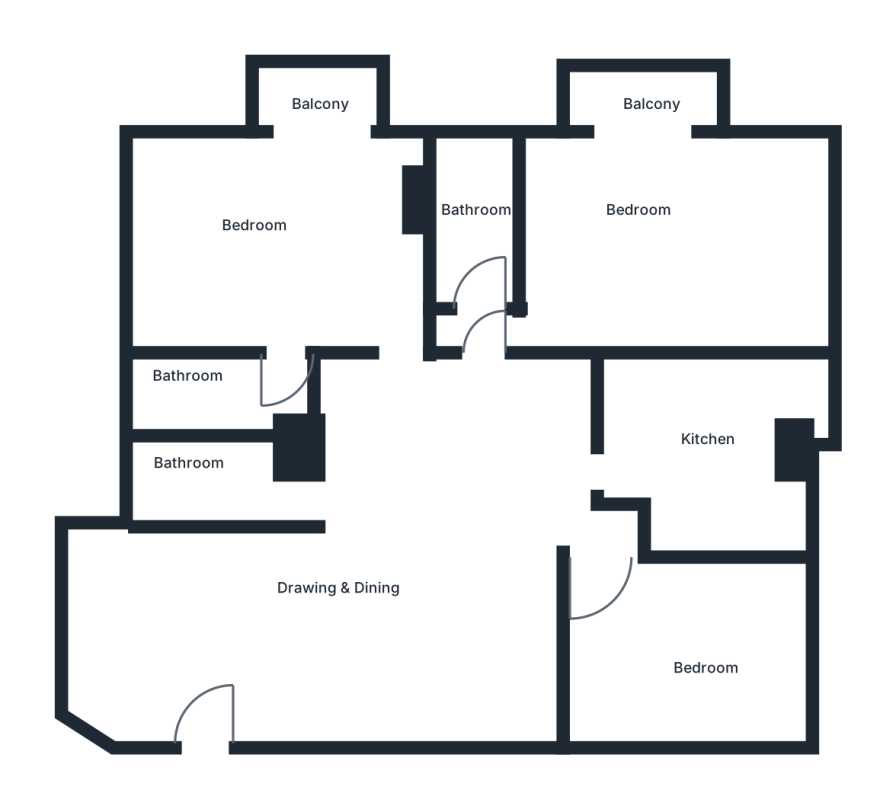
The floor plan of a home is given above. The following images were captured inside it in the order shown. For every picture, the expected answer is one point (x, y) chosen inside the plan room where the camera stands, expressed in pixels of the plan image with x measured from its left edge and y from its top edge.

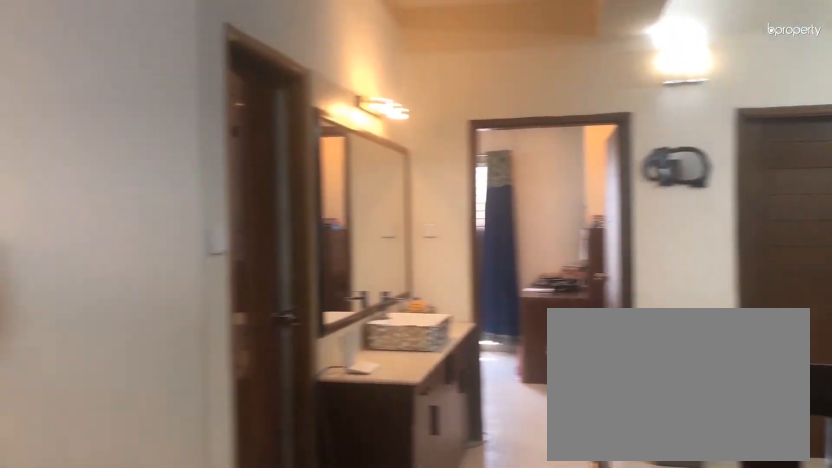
(426, 556)
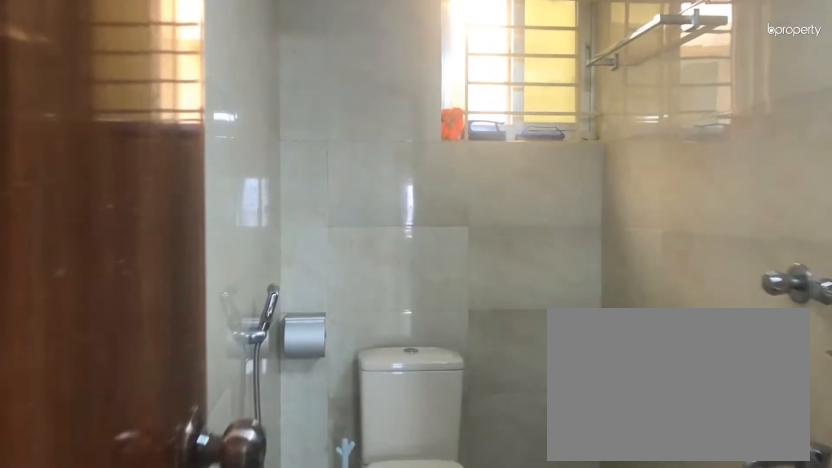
(203, 475)
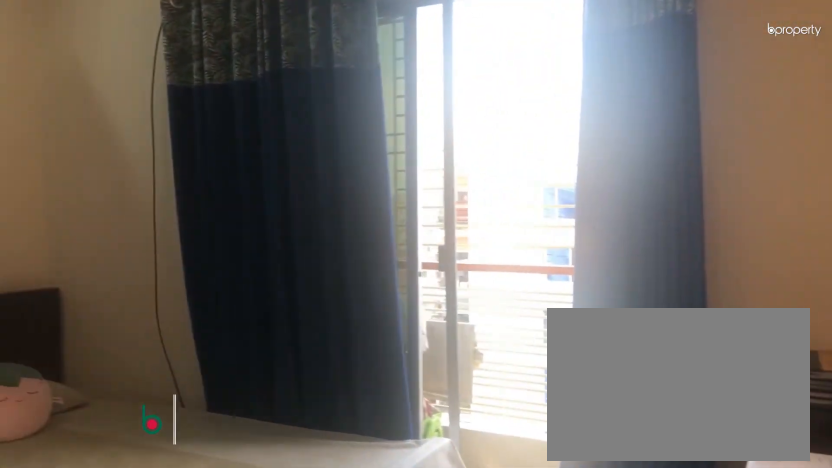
(288, 225)
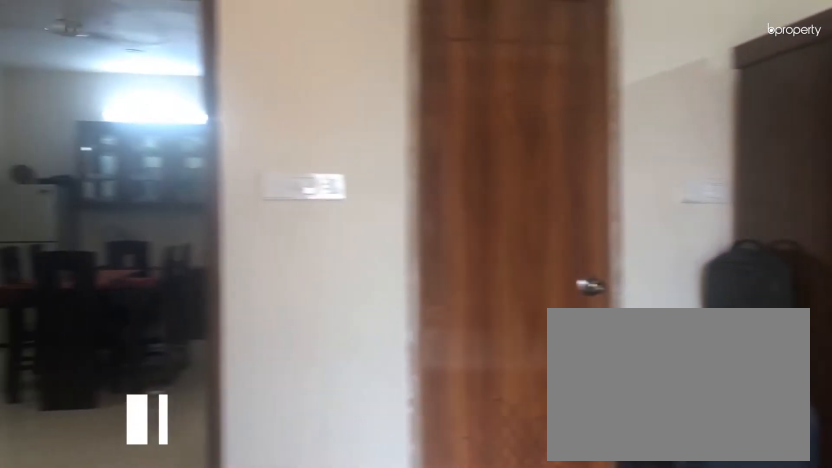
(288, 225)
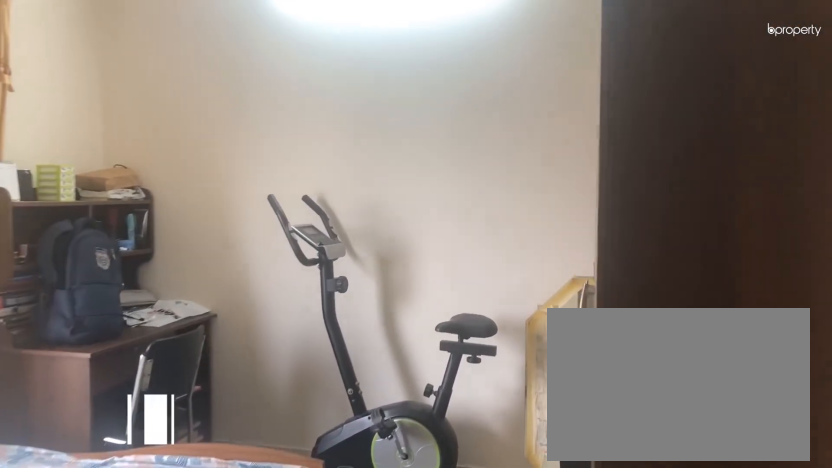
(693, 631)
